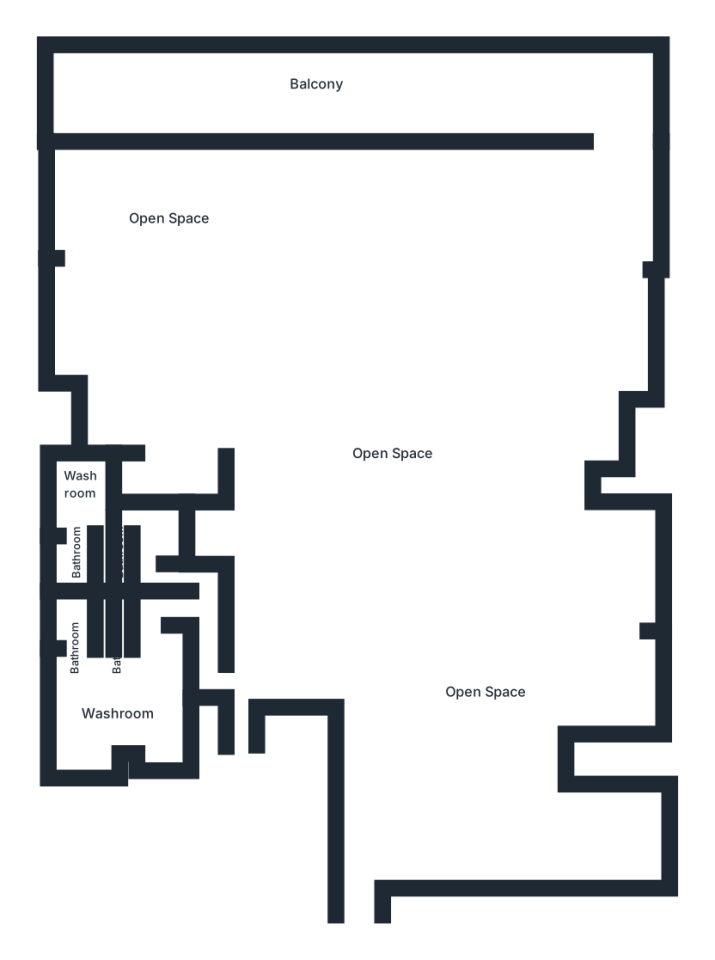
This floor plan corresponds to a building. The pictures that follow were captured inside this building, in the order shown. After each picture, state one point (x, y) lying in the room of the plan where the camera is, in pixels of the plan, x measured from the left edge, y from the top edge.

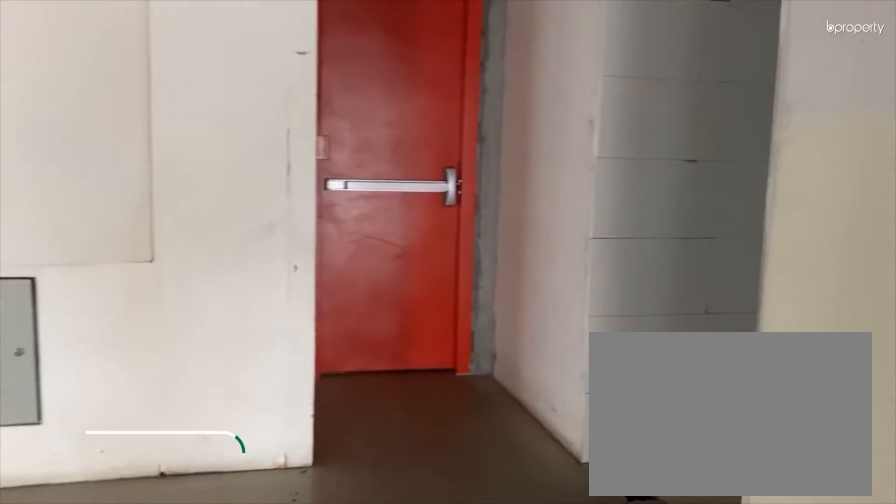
(296, 641)
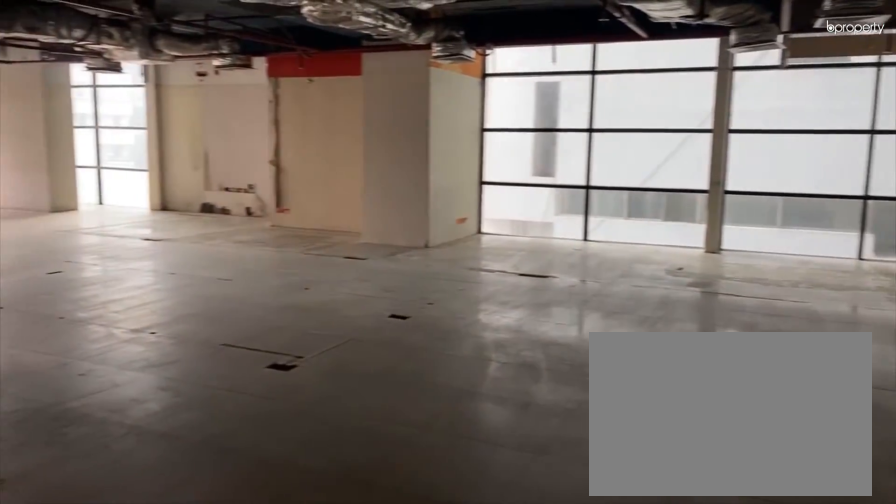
(296, 641)
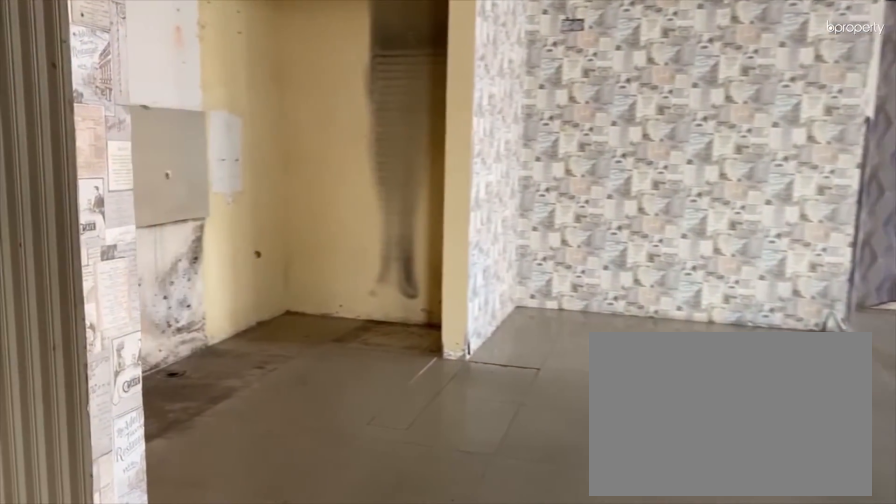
(189, 403)
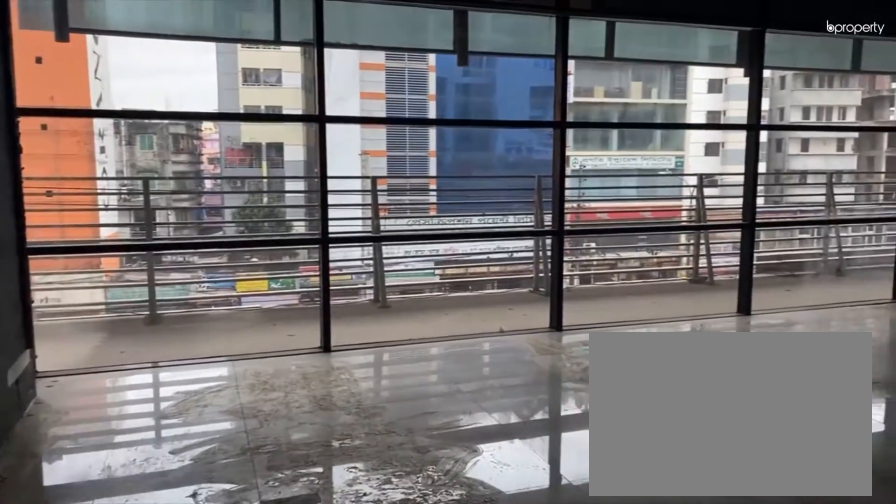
(243, 242)
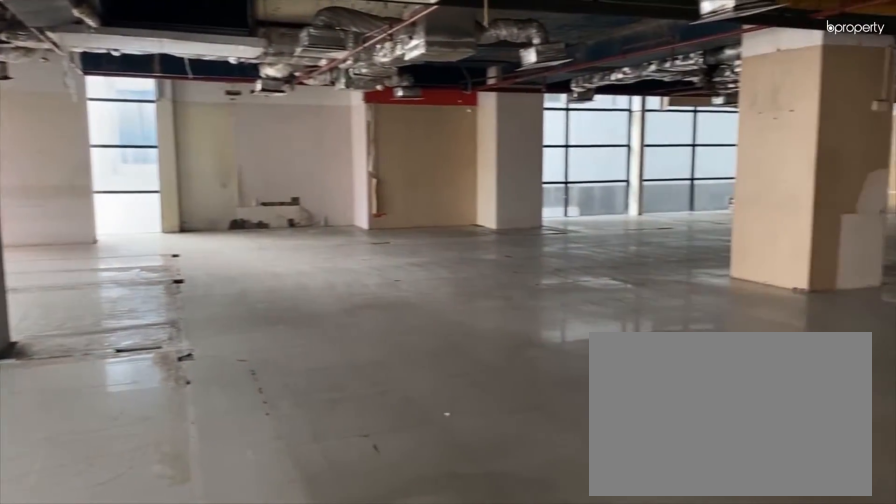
(515, 233)
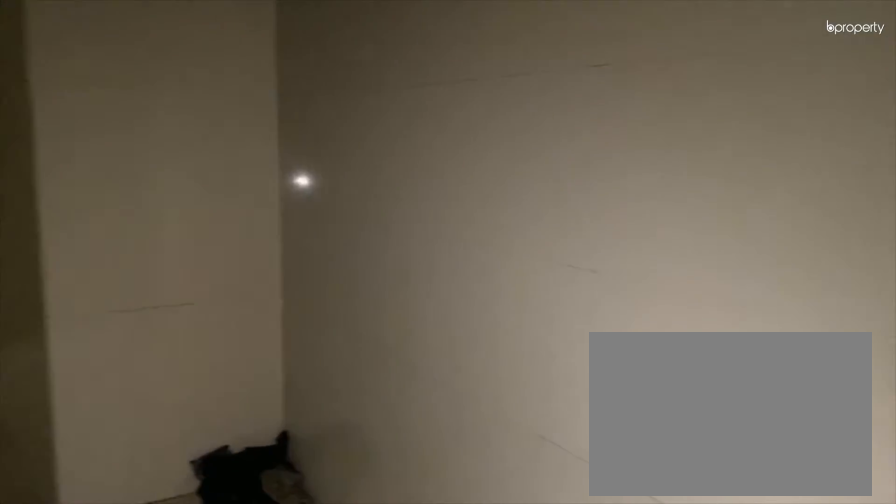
(204, 641)
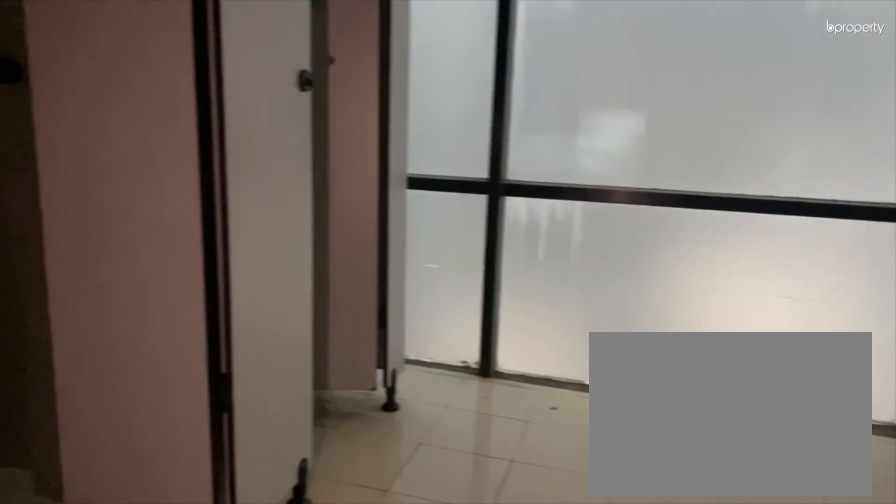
(82, 512)
